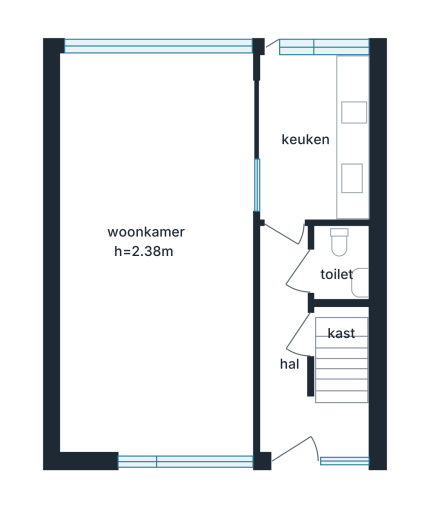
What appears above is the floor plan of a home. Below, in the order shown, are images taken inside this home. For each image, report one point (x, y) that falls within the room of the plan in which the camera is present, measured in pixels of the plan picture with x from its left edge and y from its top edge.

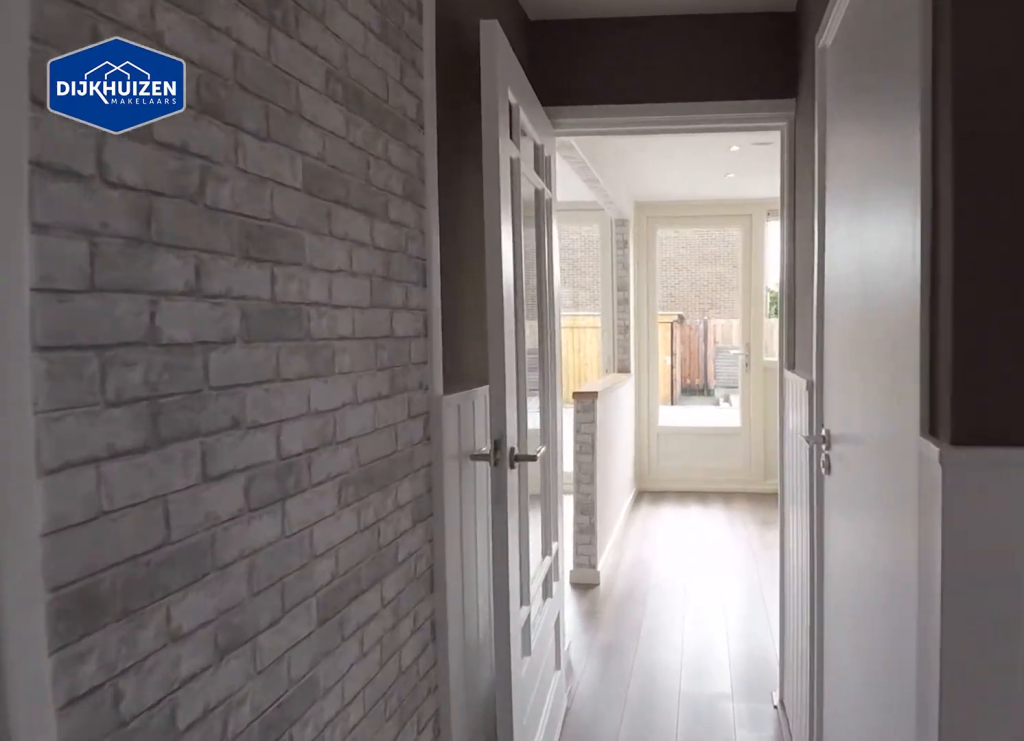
(295, 359)
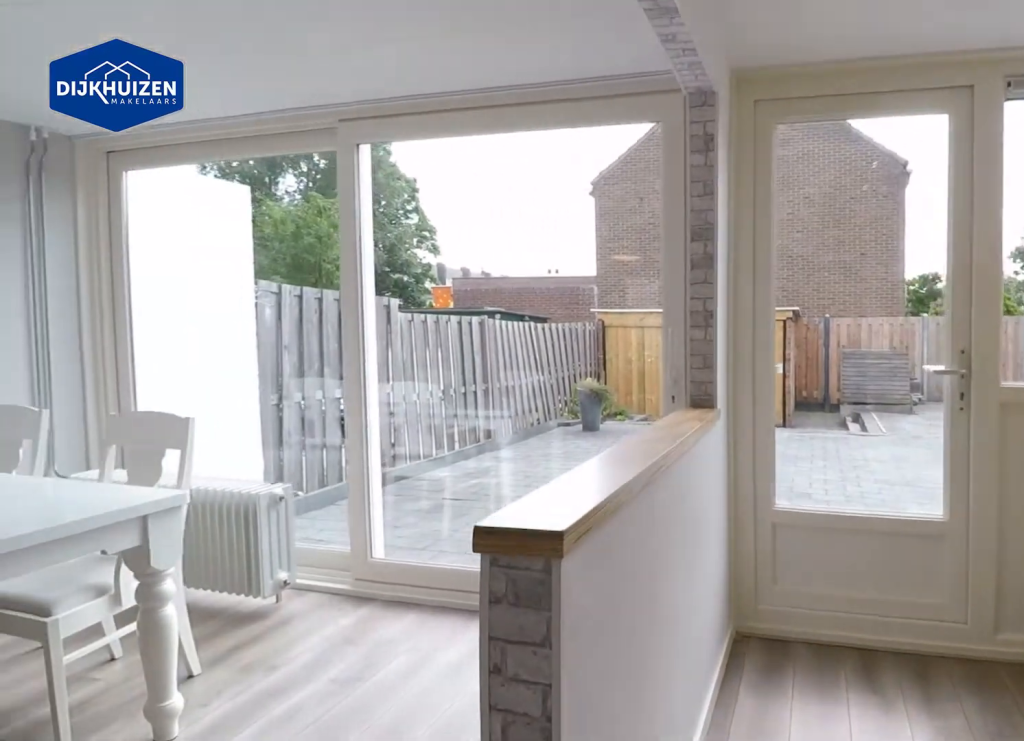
(351, 134)
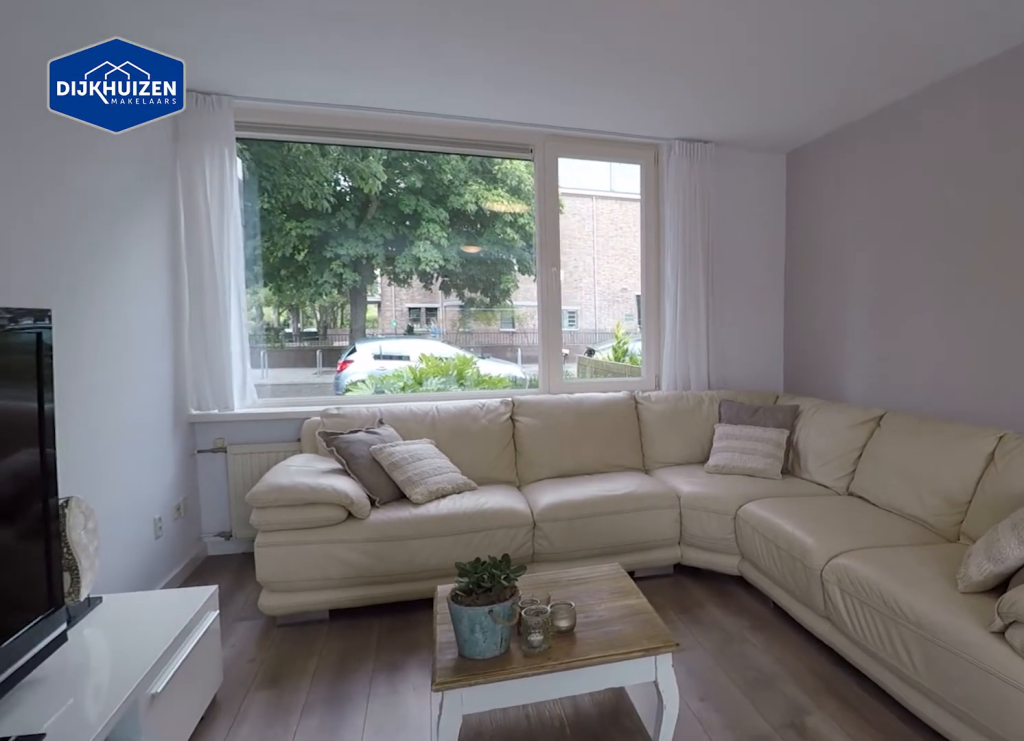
(114, 169)
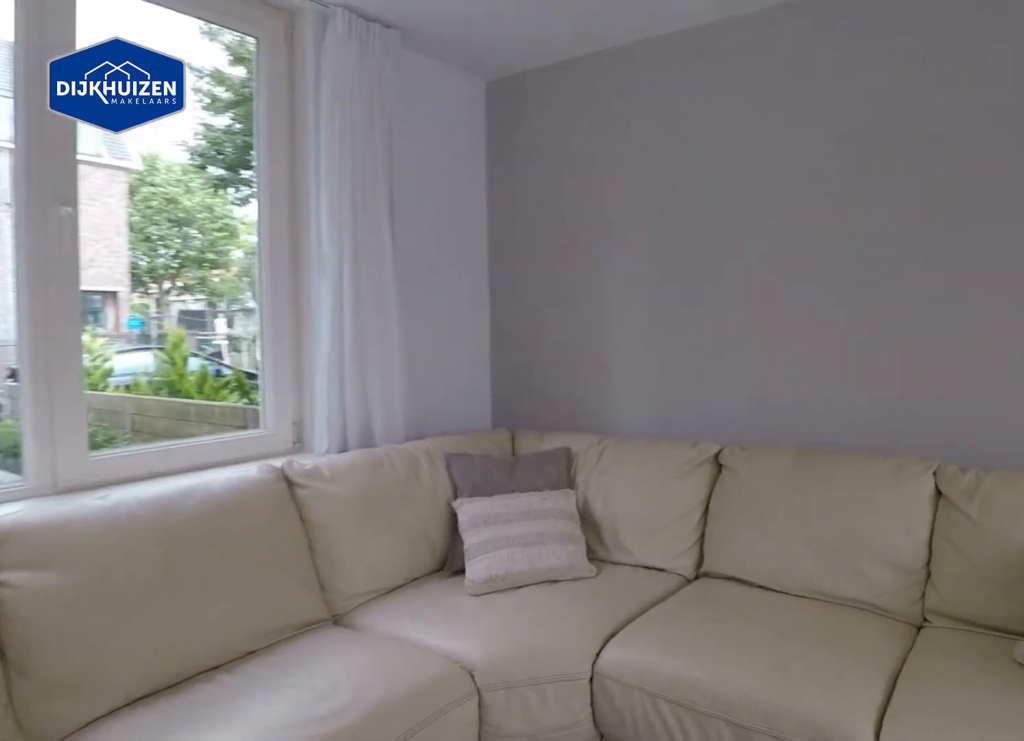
(114, 169)
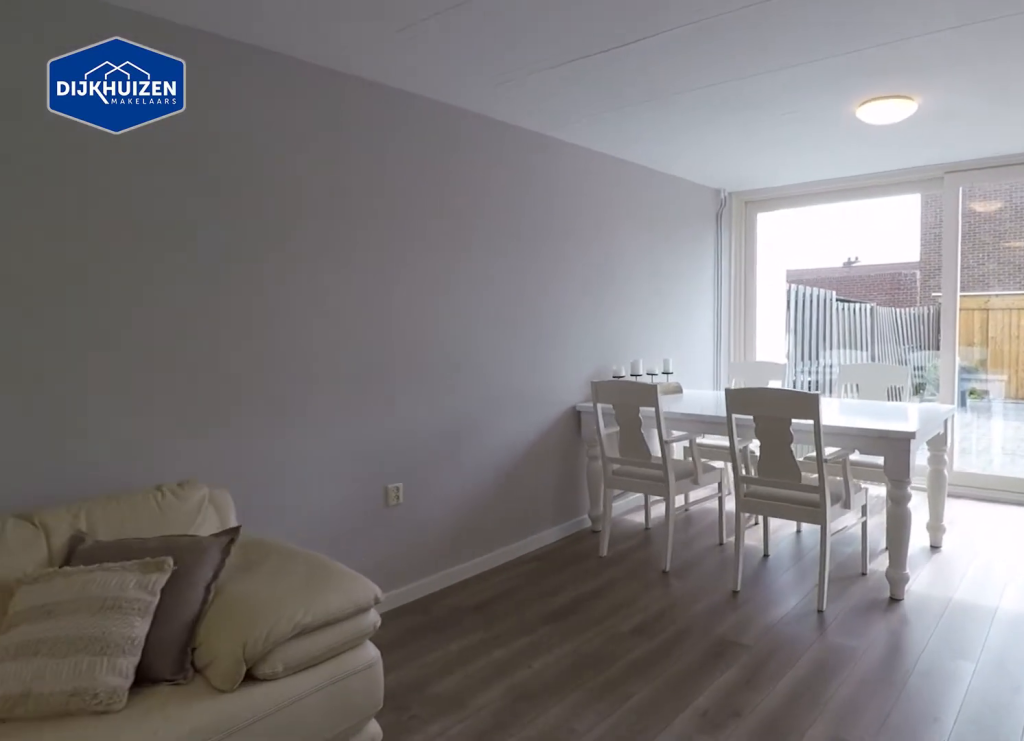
(129, 90)
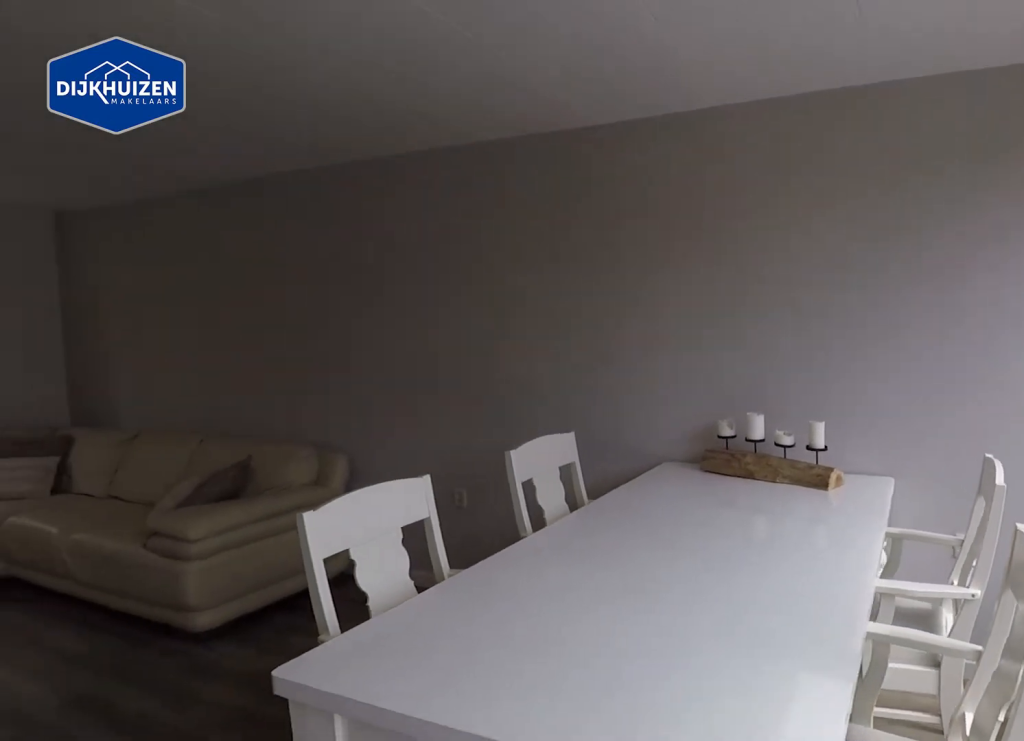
(116, 174)
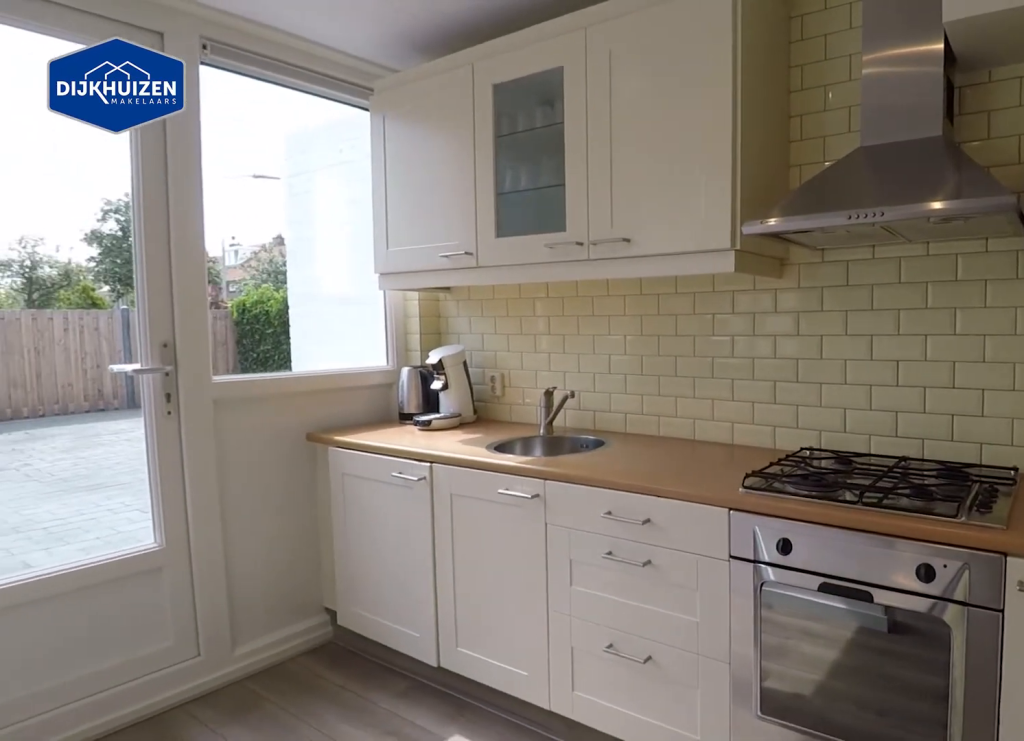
(317, 134)
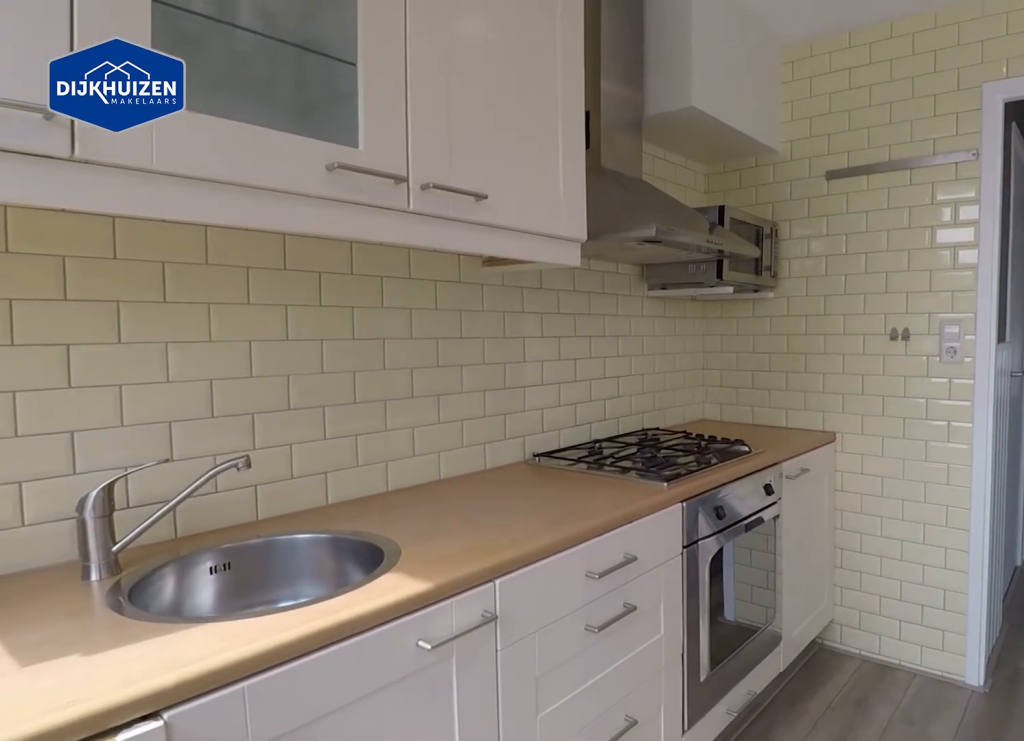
(317, 134)
